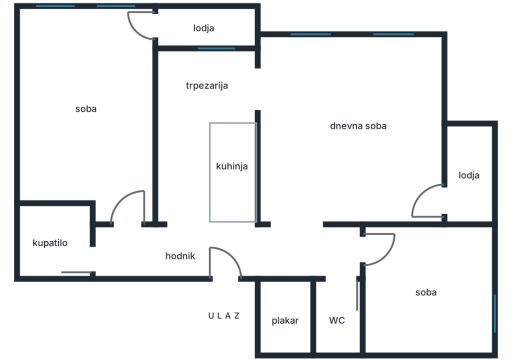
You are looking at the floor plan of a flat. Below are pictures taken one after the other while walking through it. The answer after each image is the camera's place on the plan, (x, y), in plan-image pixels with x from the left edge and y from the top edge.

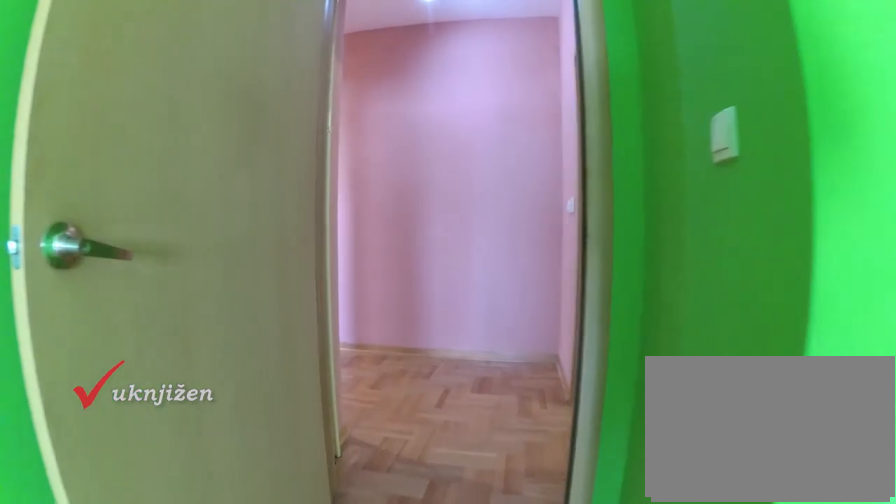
(126, 186)
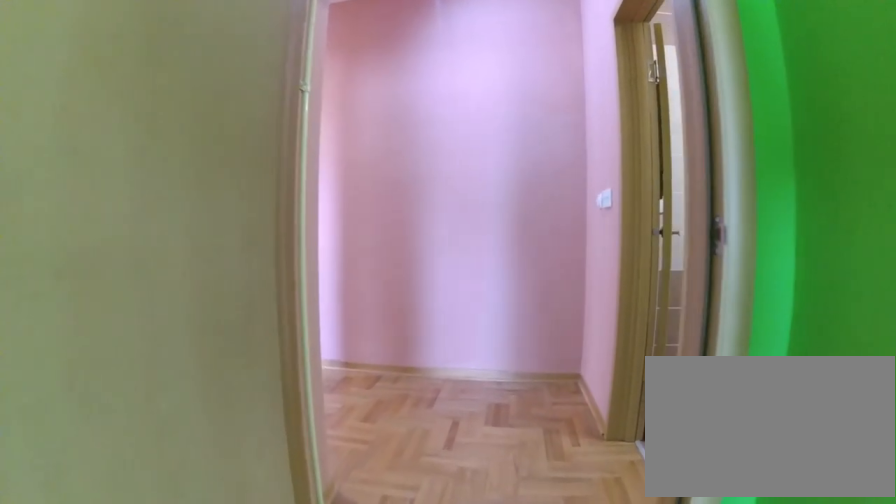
(127, 193)
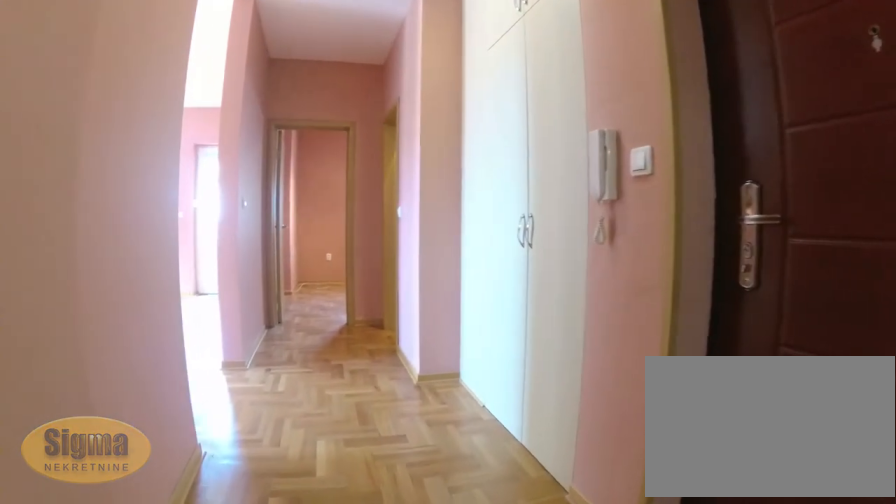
(183, 251)
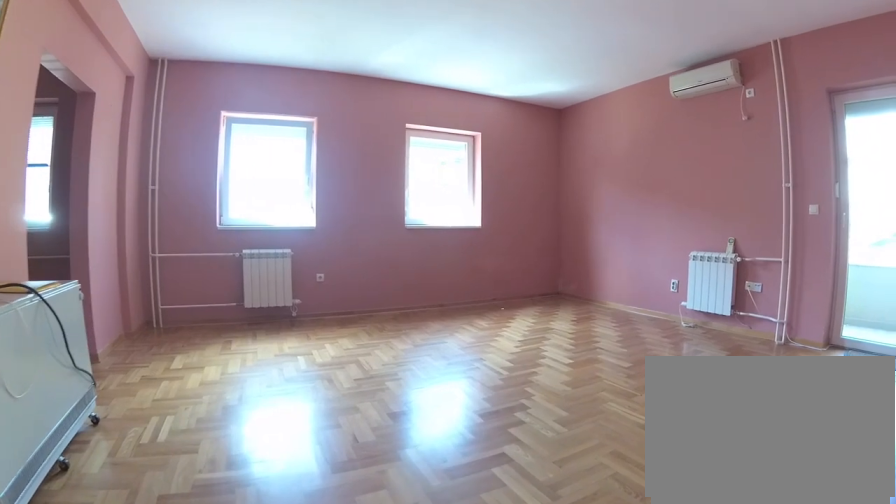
(288, 224)
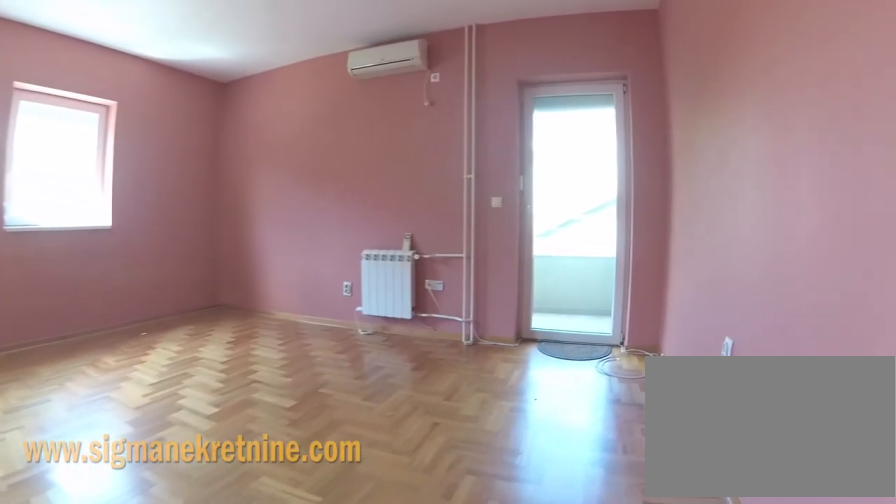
(315, 202)
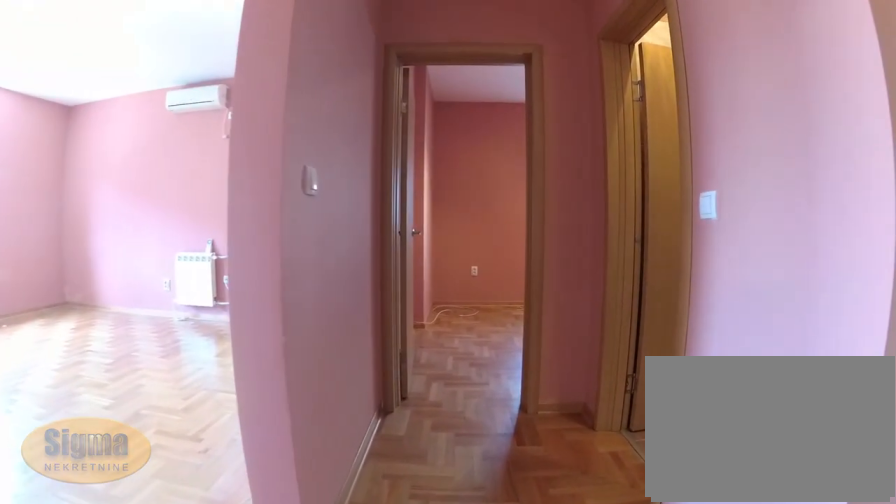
(280, 252)
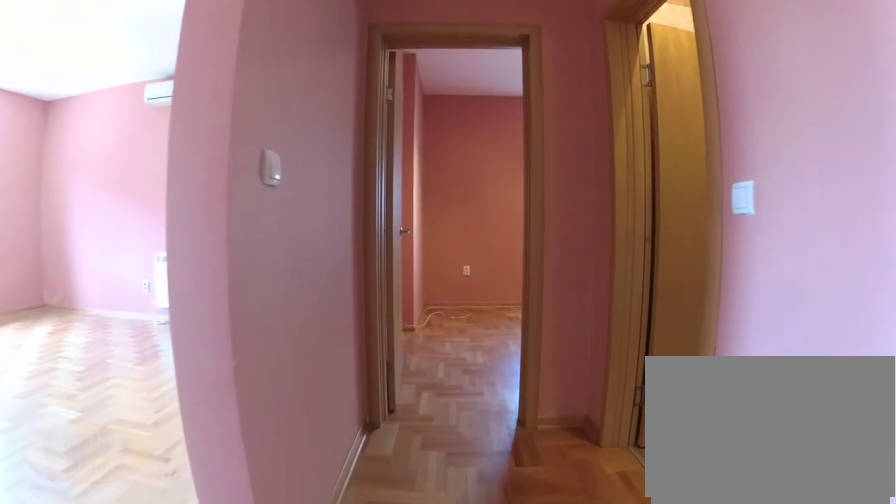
(285, 253)
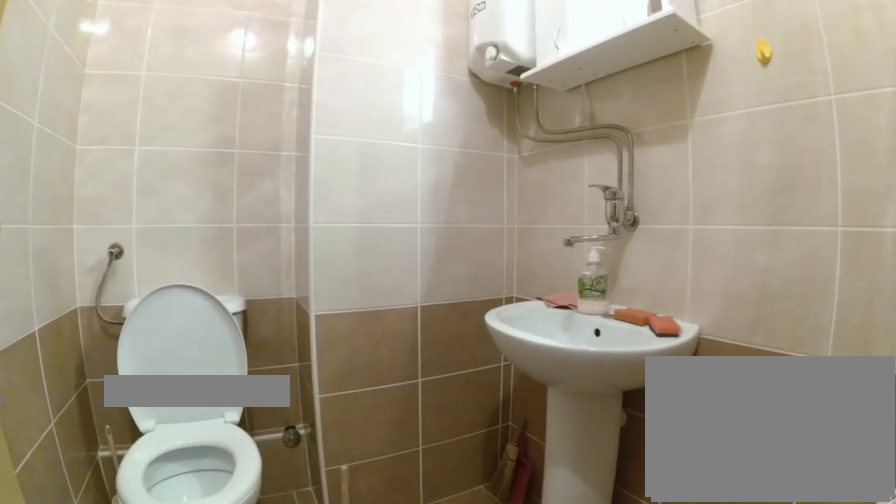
(334, 262)
